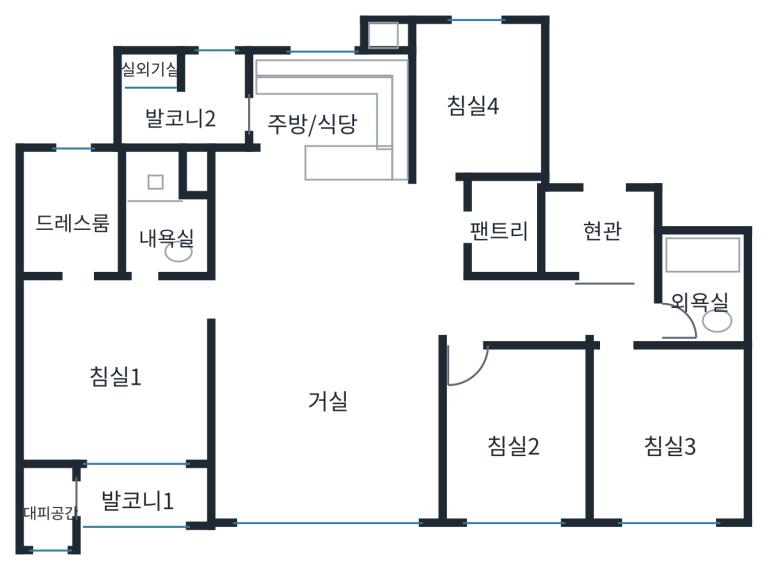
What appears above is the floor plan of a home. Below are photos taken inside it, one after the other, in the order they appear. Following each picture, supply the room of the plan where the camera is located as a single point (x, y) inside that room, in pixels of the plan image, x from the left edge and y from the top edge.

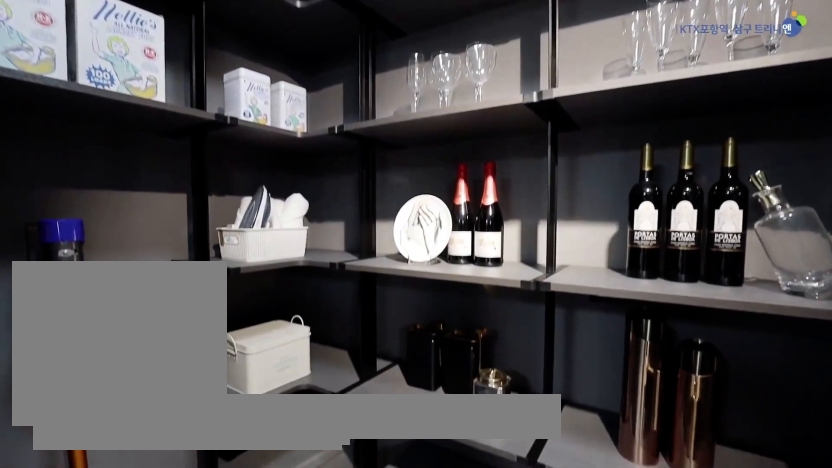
(502, 226)
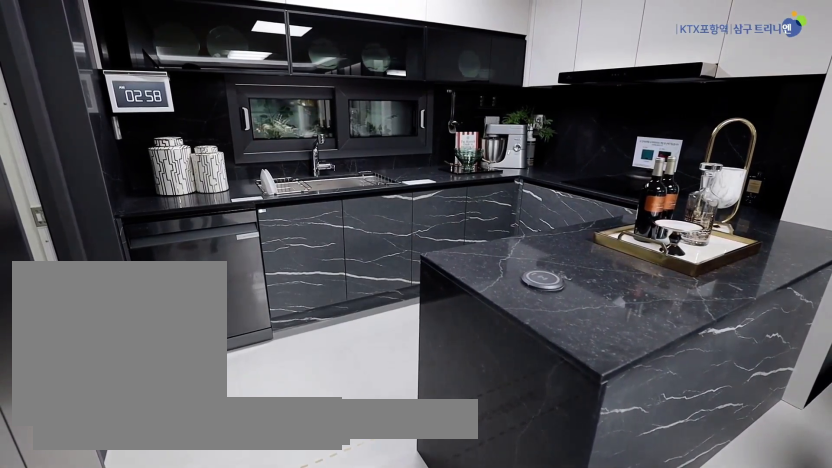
(310, 168)
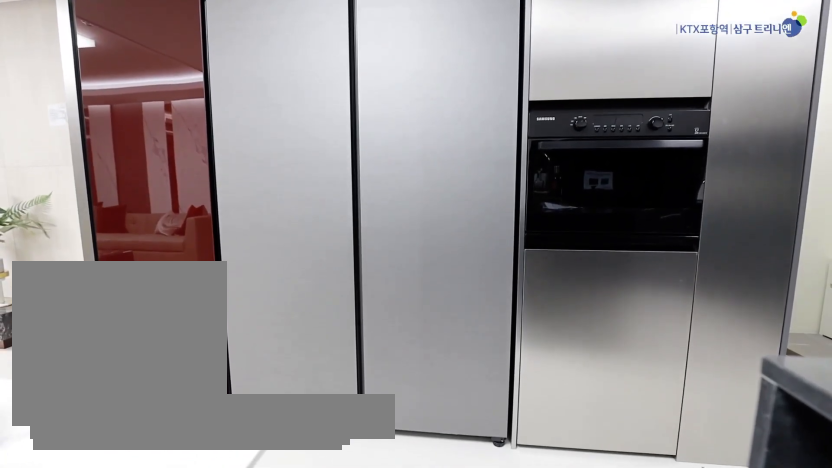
(310, 168)
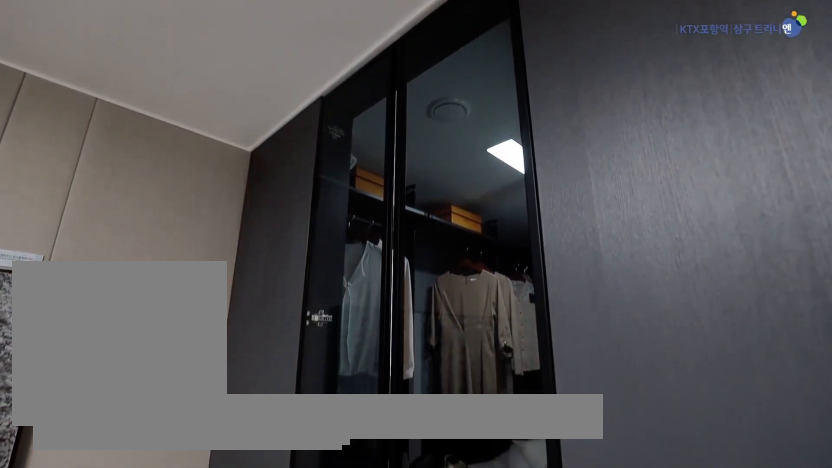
(107, 314)
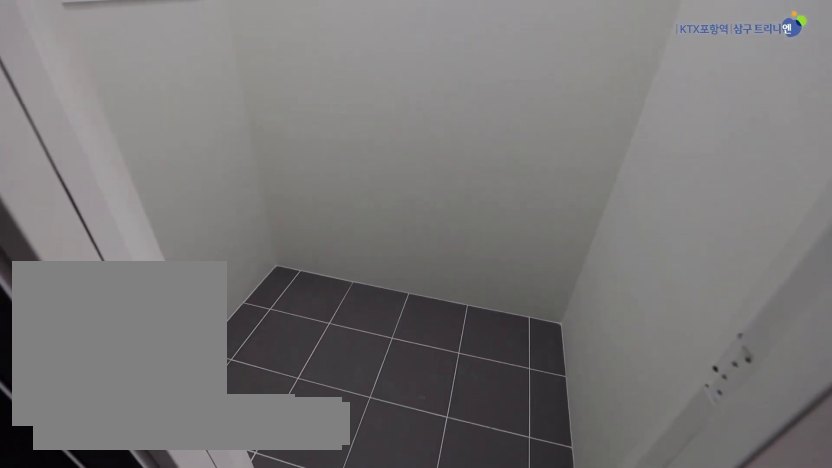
(138, 501)
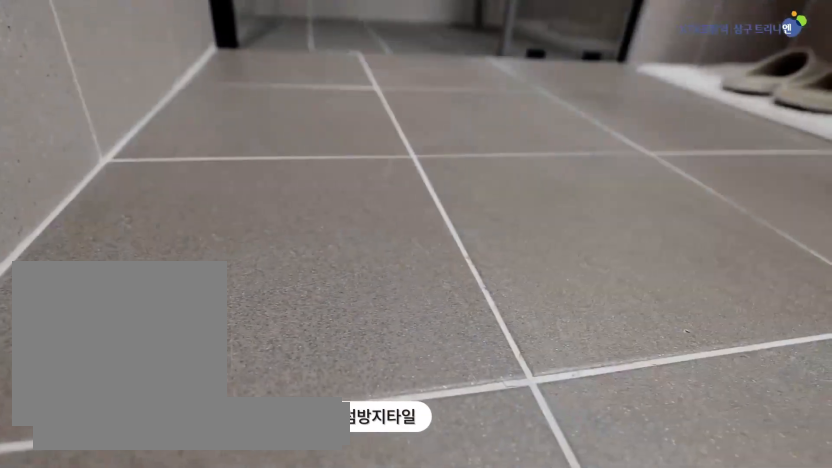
(163, 215)
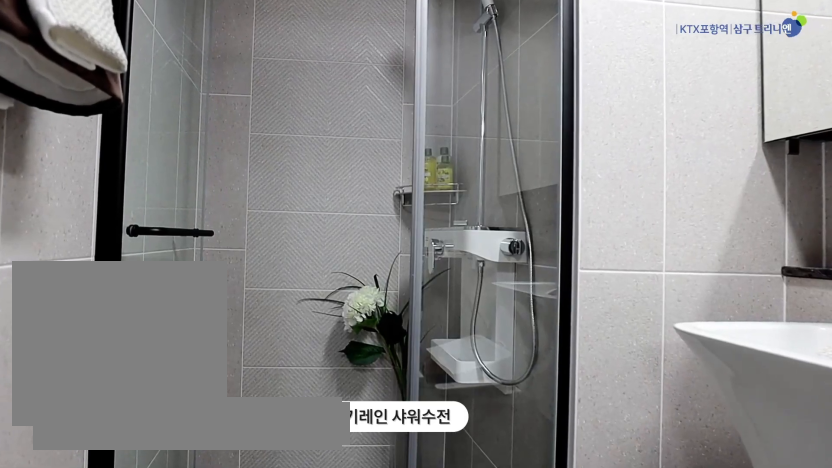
(162, 215)
